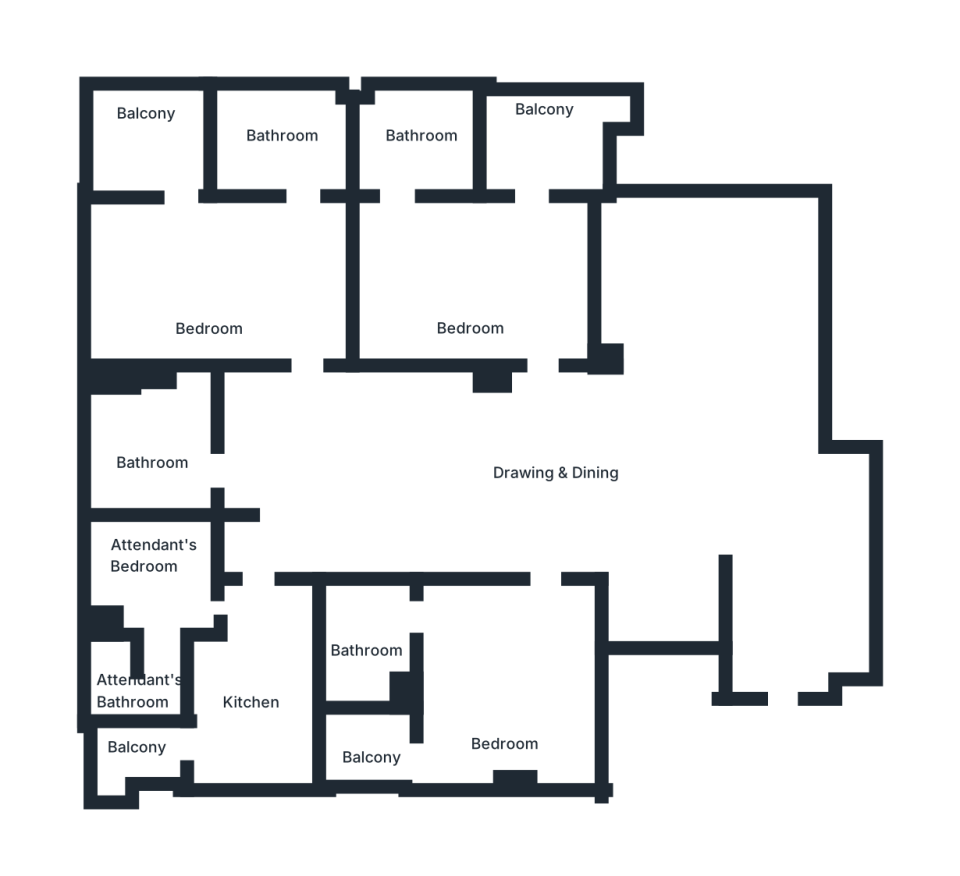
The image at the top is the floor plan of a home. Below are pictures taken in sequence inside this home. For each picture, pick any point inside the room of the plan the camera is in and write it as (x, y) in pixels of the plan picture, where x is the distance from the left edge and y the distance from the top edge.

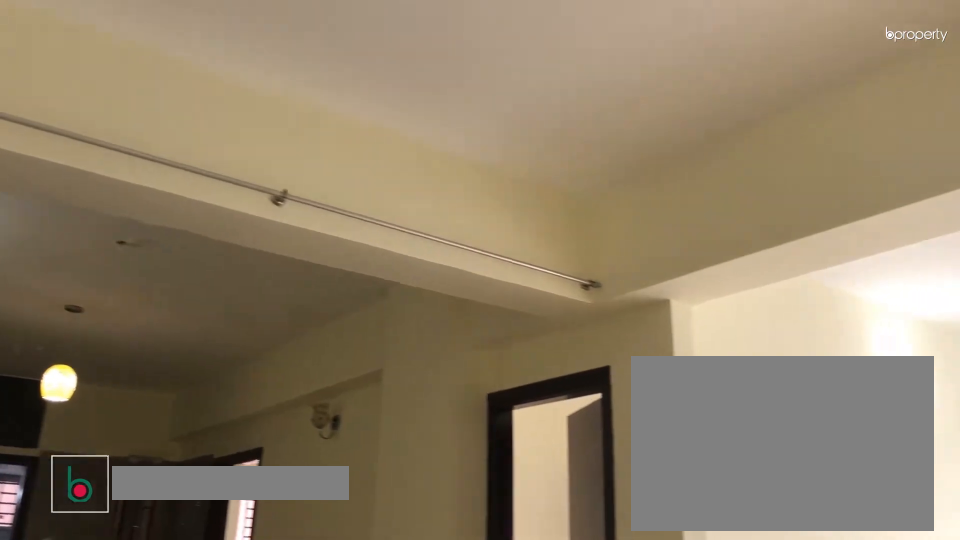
(605, 488)
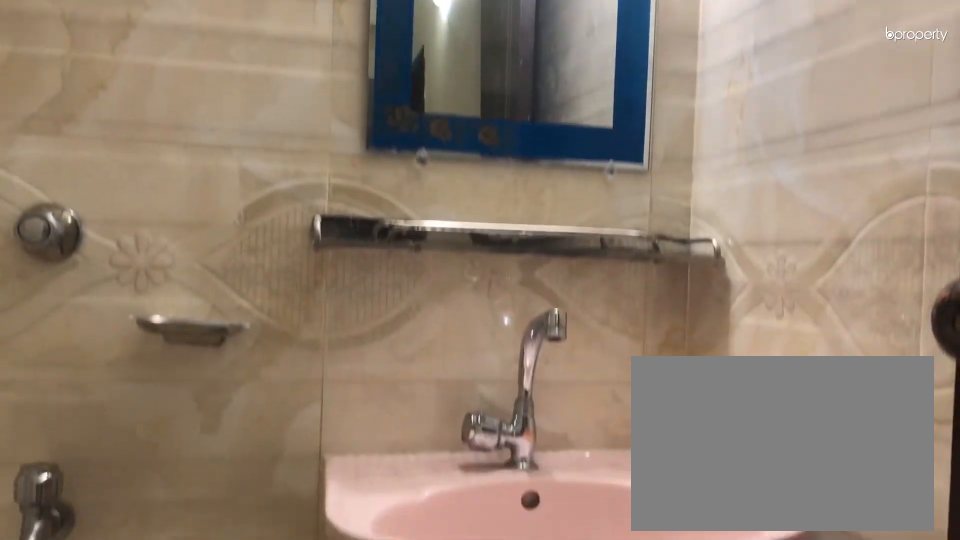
(365, 654)
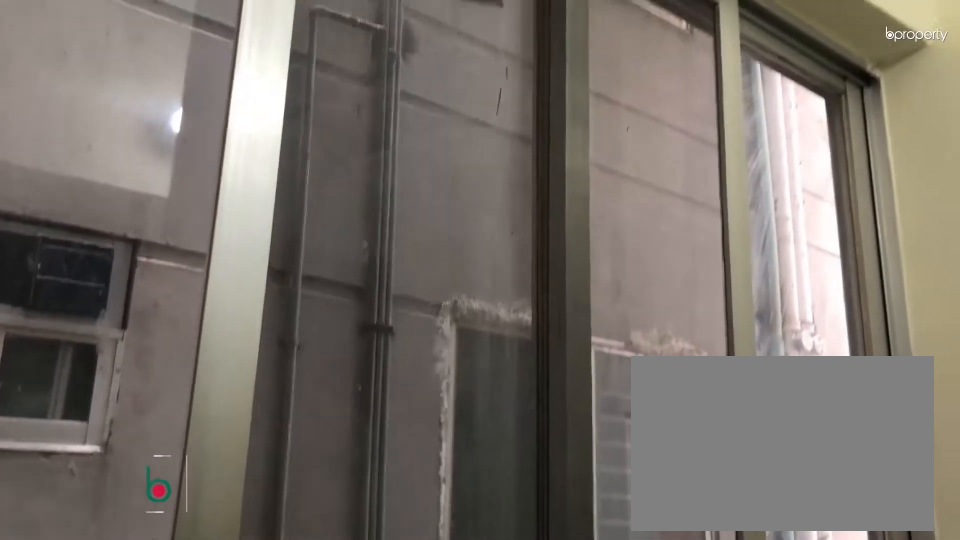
(371, 756)
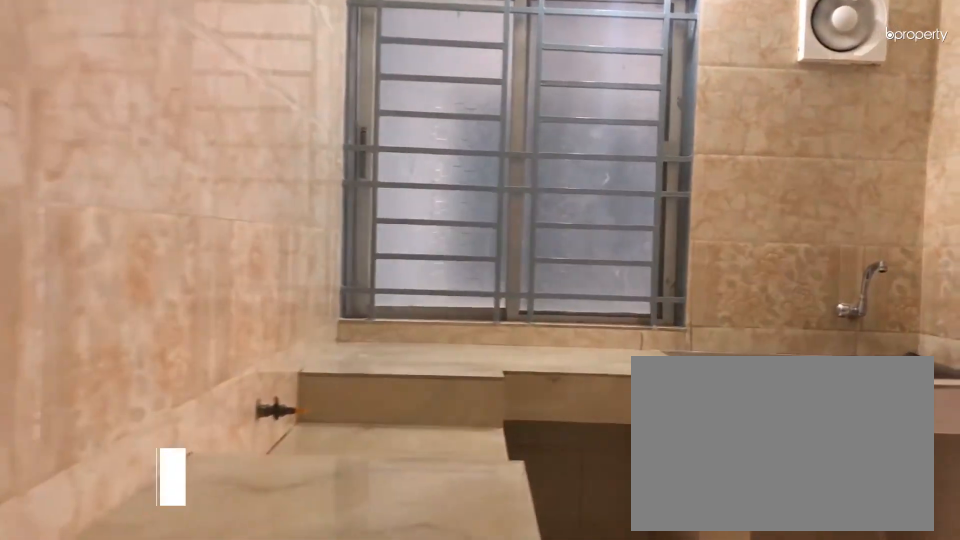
(259, 694)
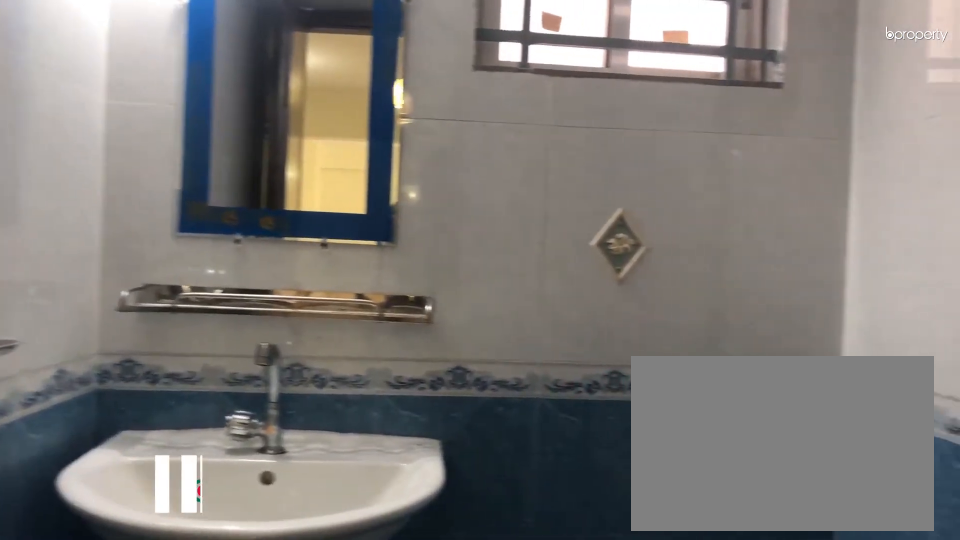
(153, 448)
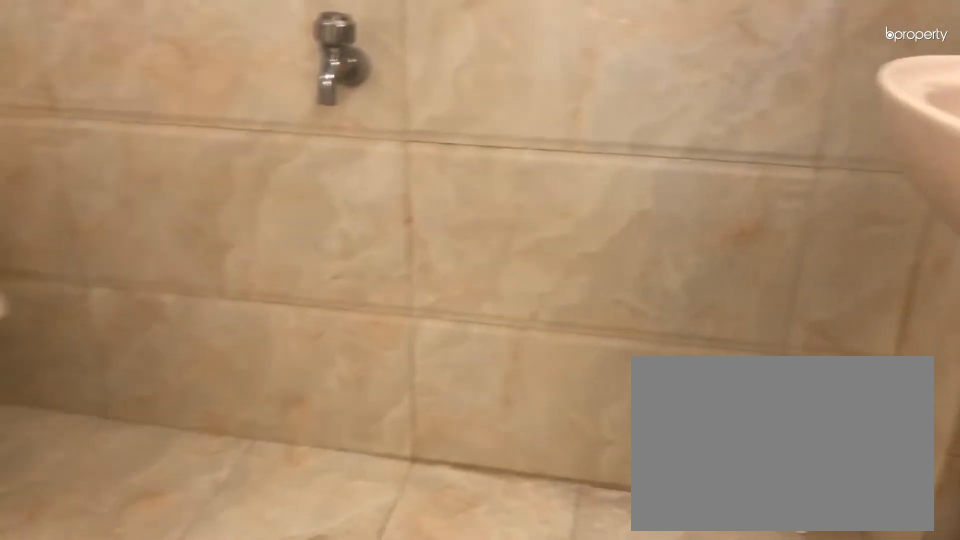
(275, 148)
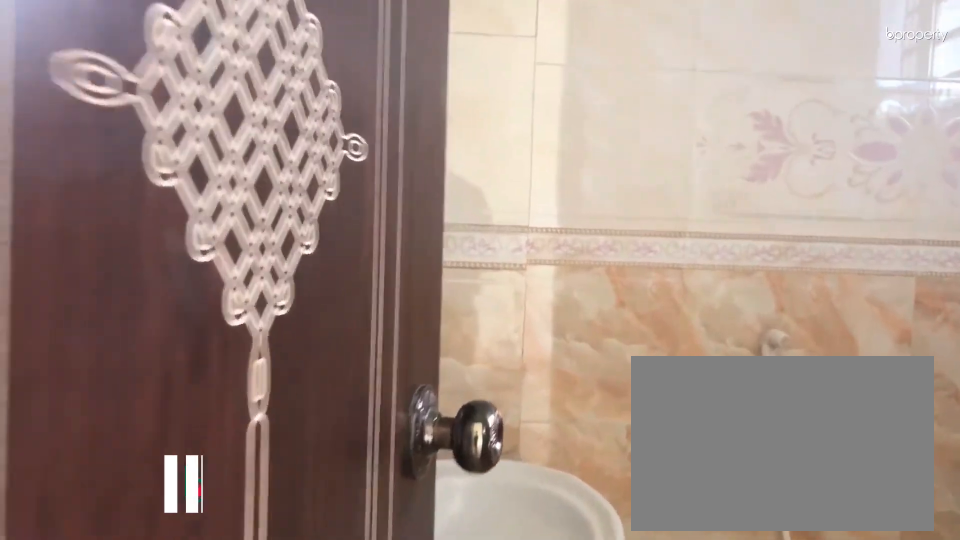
(421, 131)
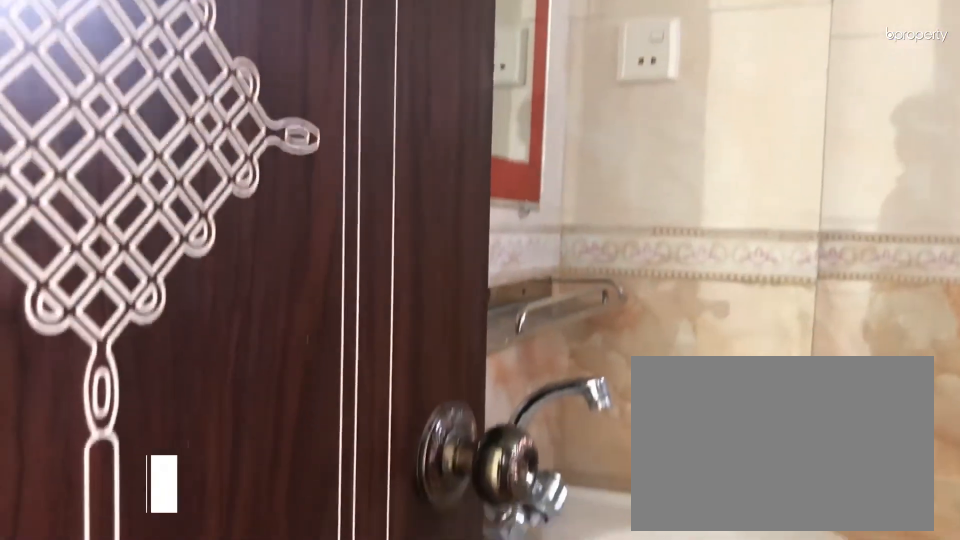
(421, 131)
